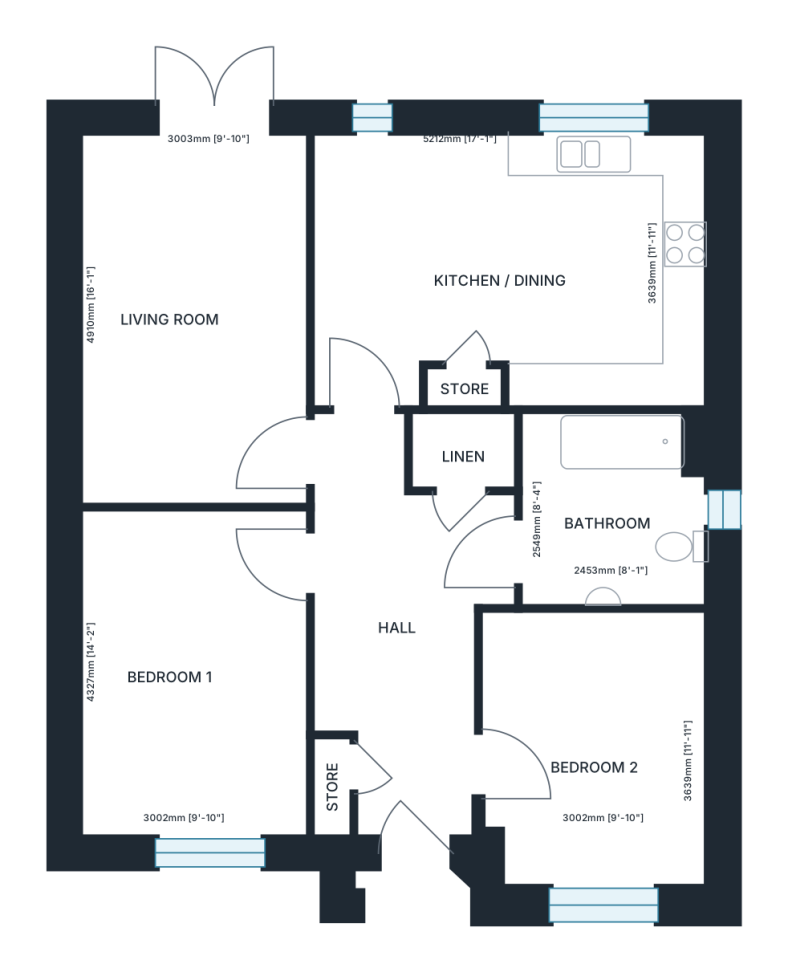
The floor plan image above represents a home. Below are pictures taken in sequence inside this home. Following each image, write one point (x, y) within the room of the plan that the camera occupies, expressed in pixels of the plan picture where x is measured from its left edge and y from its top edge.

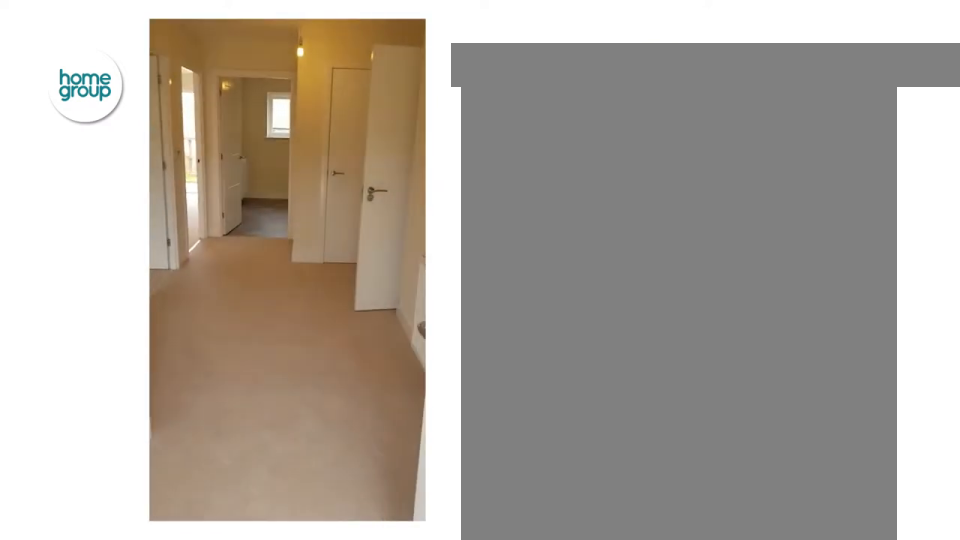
(458, 605)
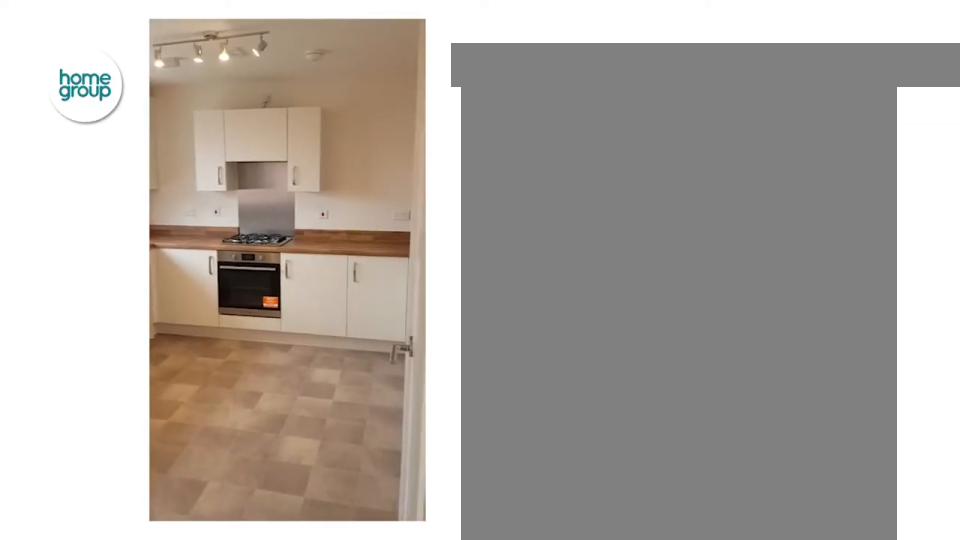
(510, 268)
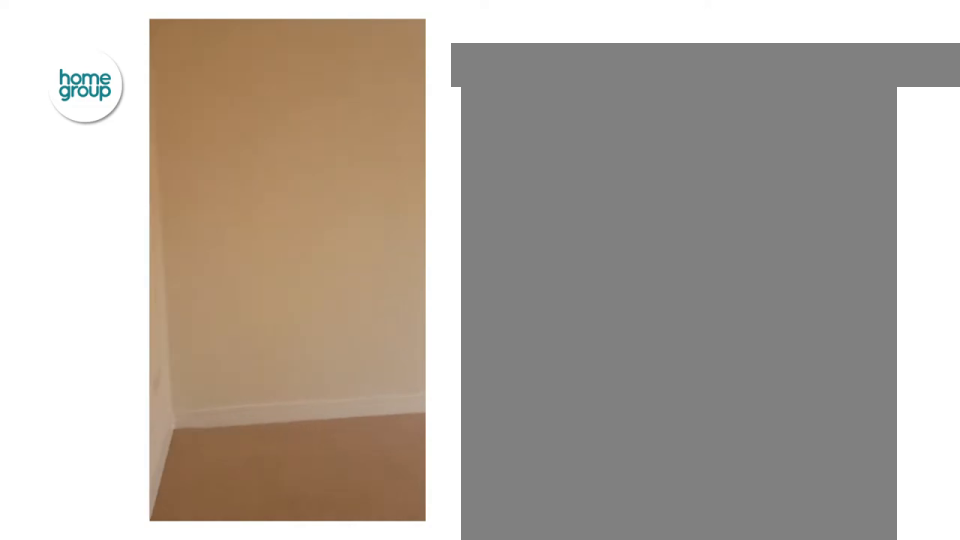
(193, 318)
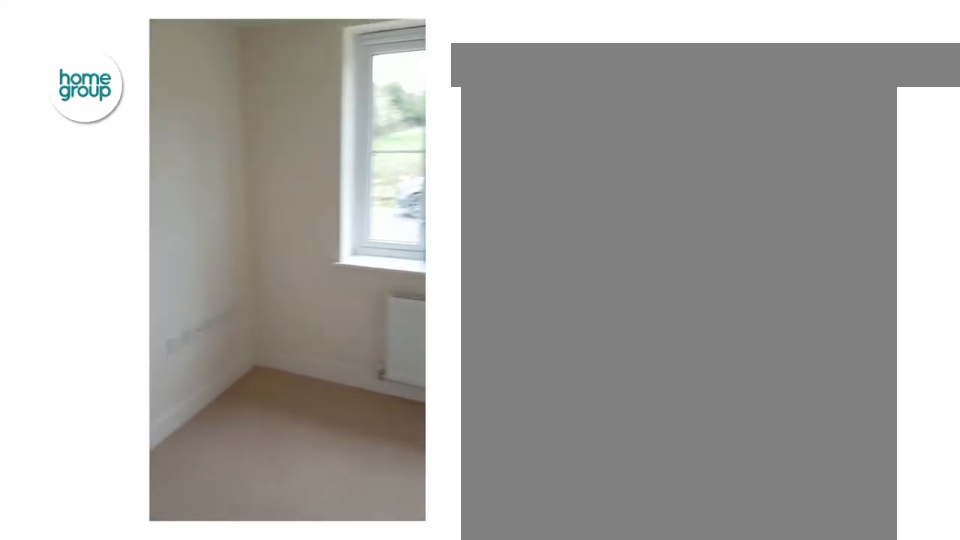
(598, 749)
